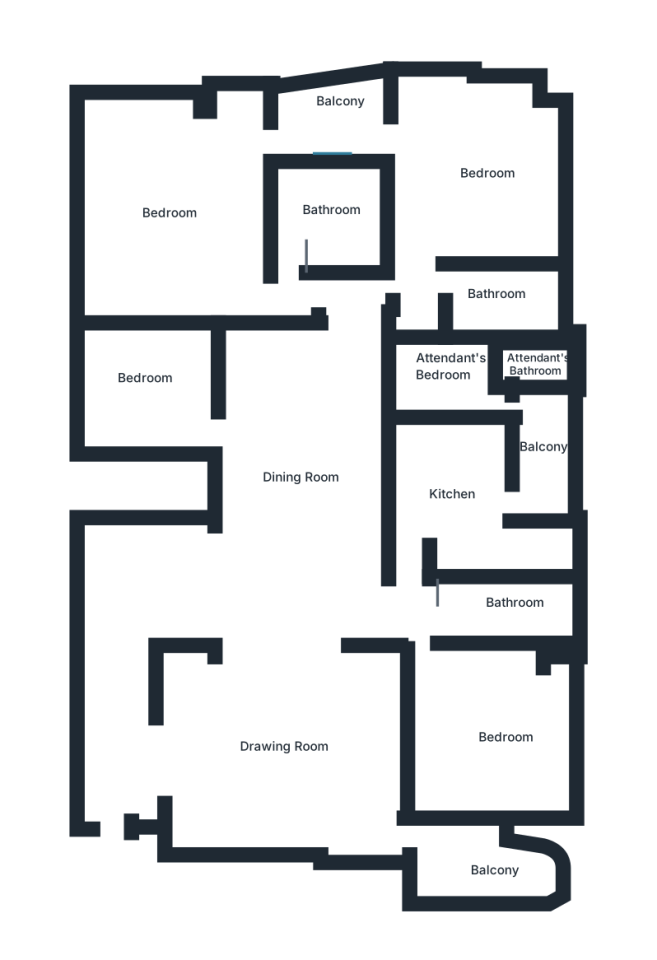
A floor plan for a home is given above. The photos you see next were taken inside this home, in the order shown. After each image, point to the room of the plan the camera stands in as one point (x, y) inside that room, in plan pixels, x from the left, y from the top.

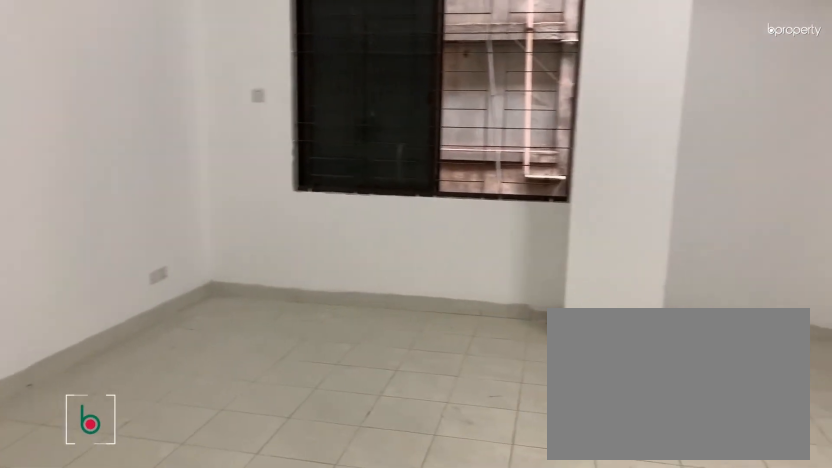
(193, 234)
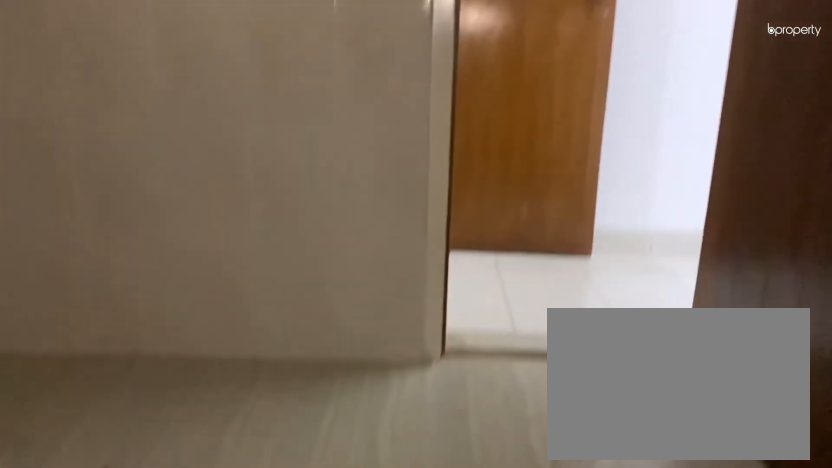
(313, 219)
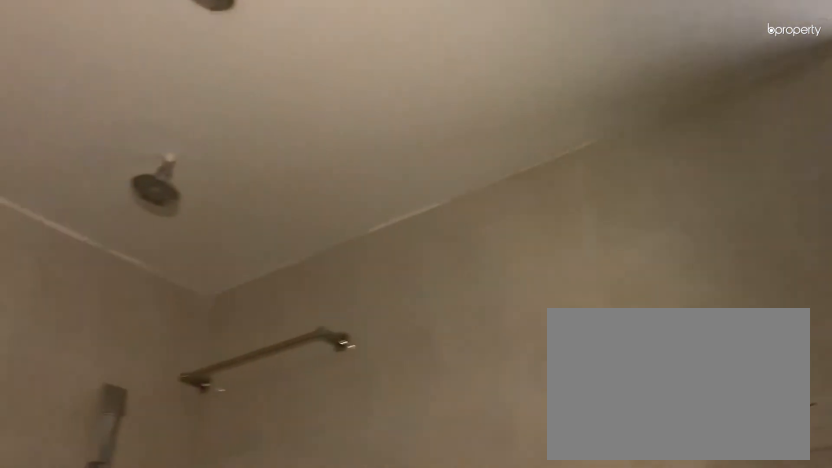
(313, 219)
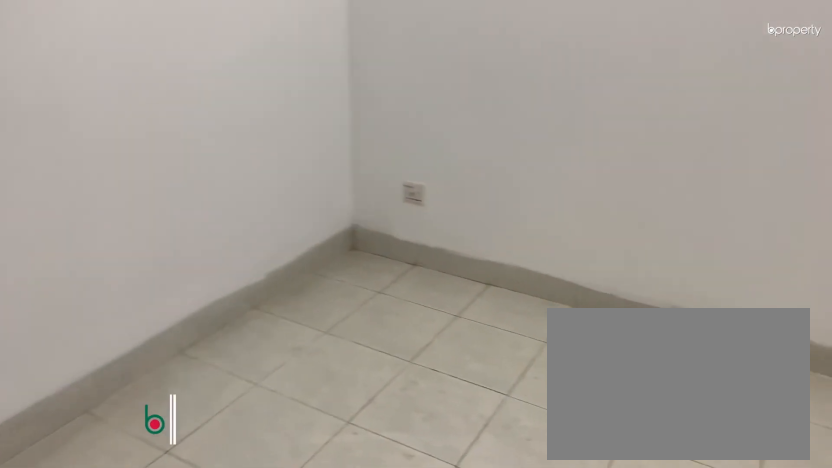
(154, 391)
